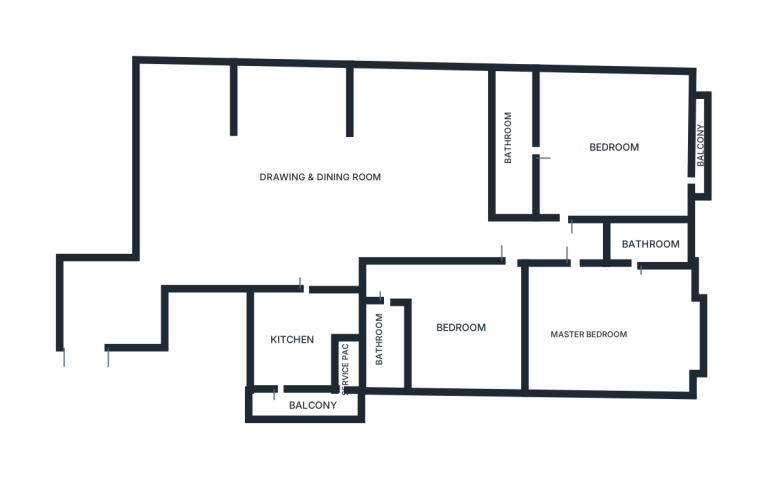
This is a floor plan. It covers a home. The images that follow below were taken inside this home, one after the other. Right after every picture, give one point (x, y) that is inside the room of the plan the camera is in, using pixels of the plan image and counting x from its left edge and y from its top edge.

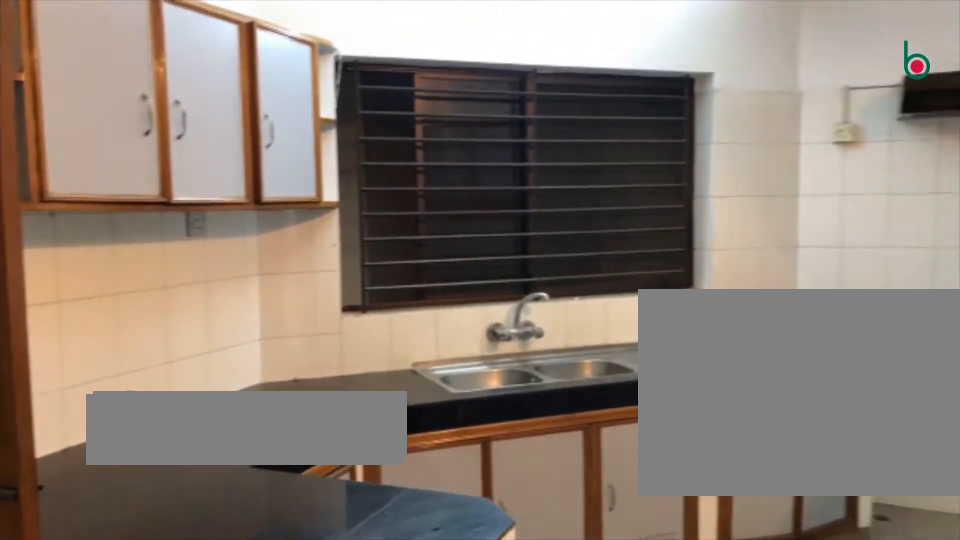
(287, 333)
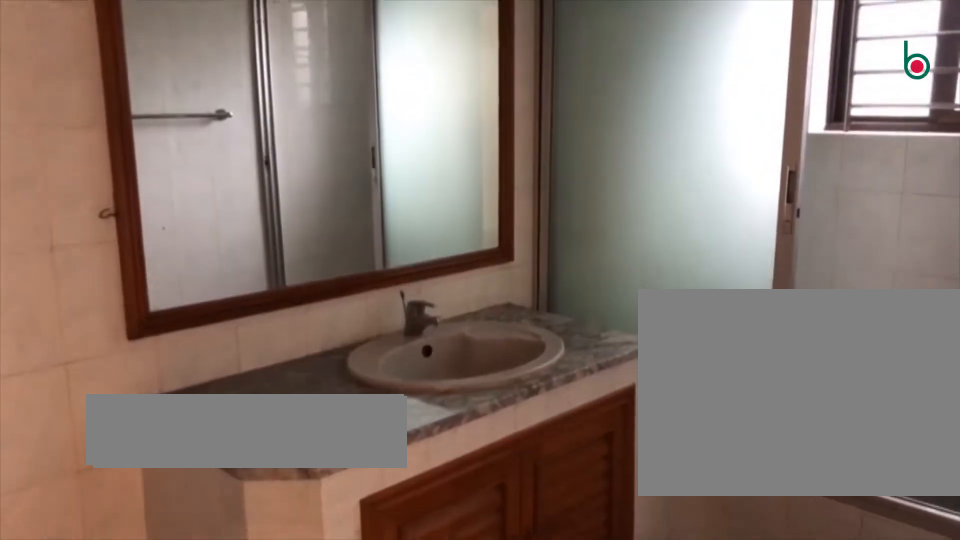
(648, 250)
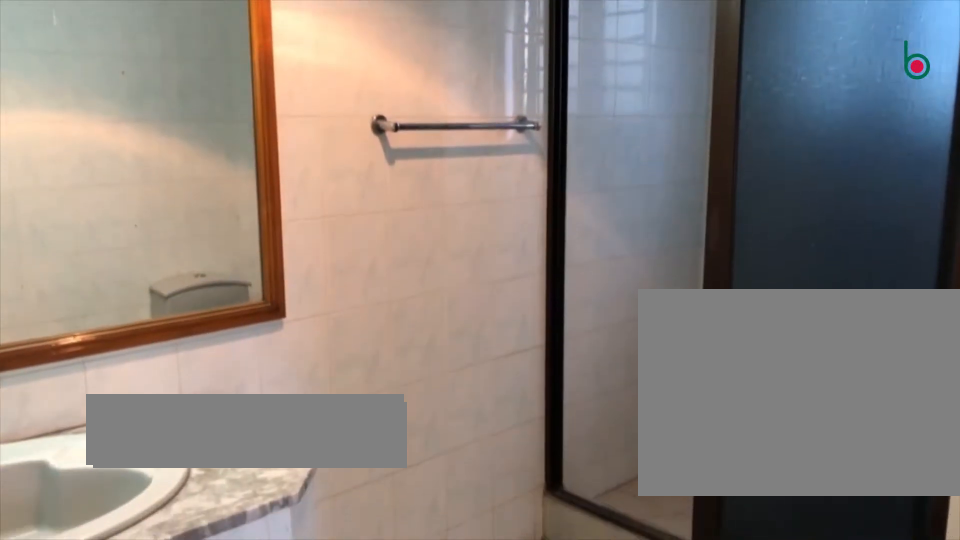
(513, 151)
